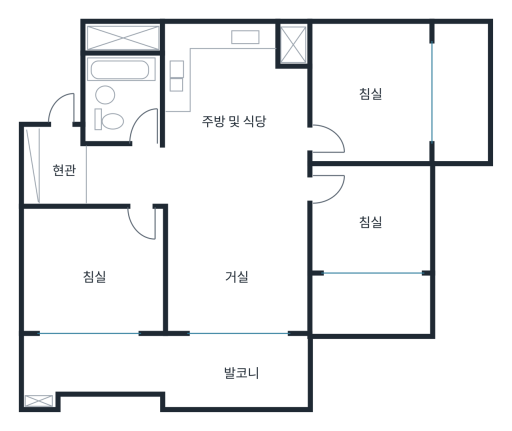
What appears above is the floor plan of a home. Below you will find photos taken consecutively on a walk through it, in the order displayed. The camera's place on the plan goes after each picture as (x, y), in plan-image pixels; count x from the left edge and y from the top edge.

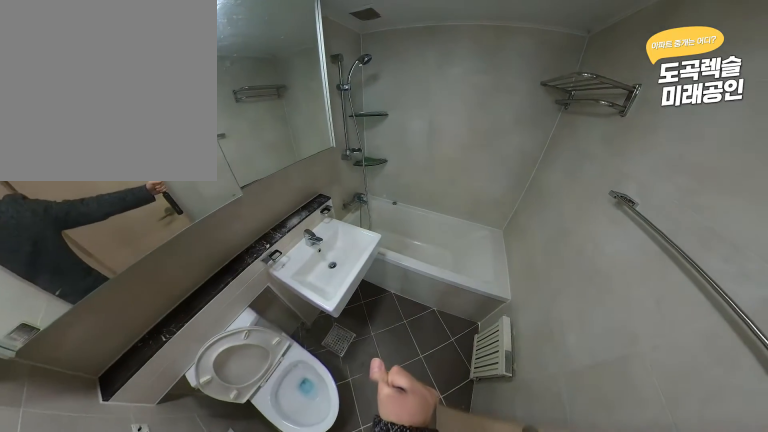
(140, 117)
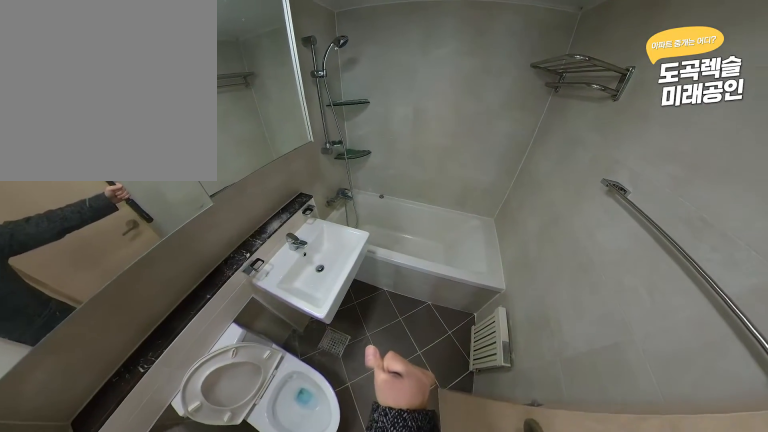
(139, 115)
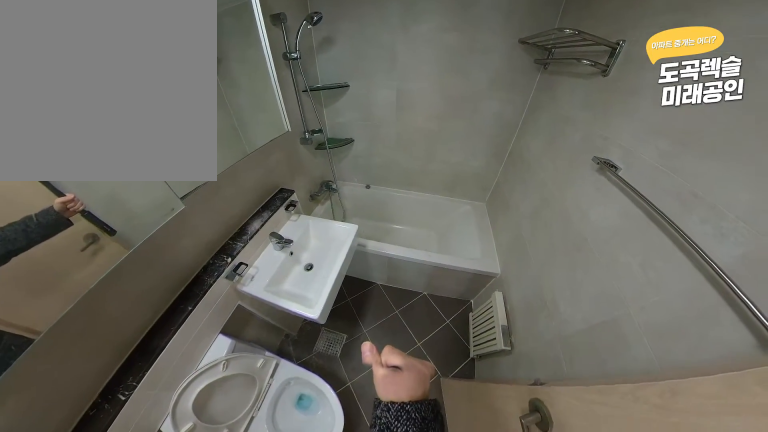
(139, 115)
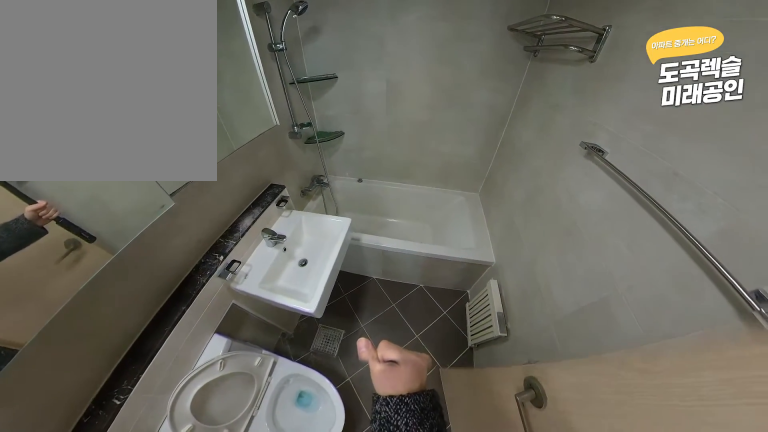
(139, 115)
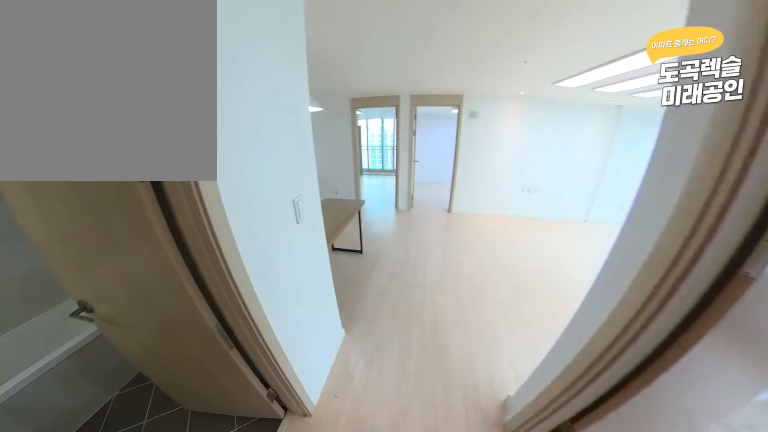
(139, 150)
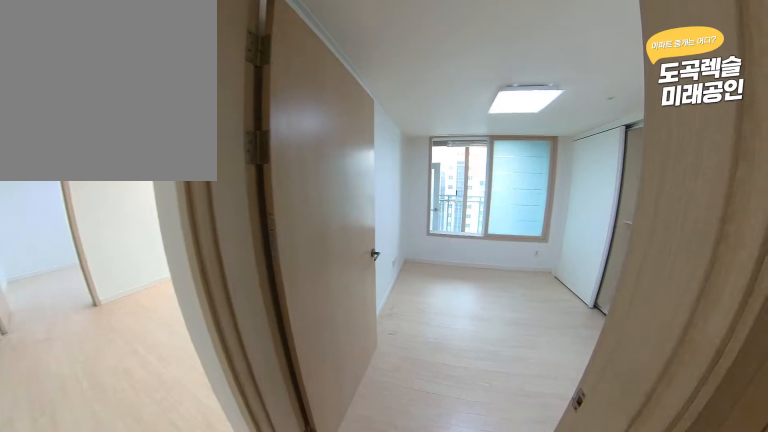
(140, 198)
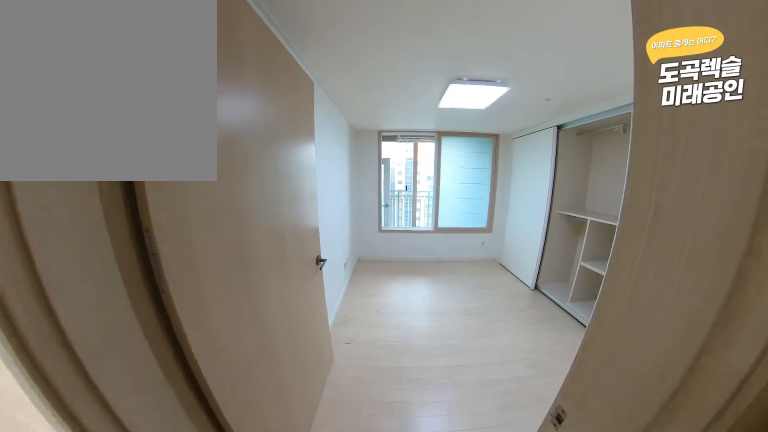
(140, 205)
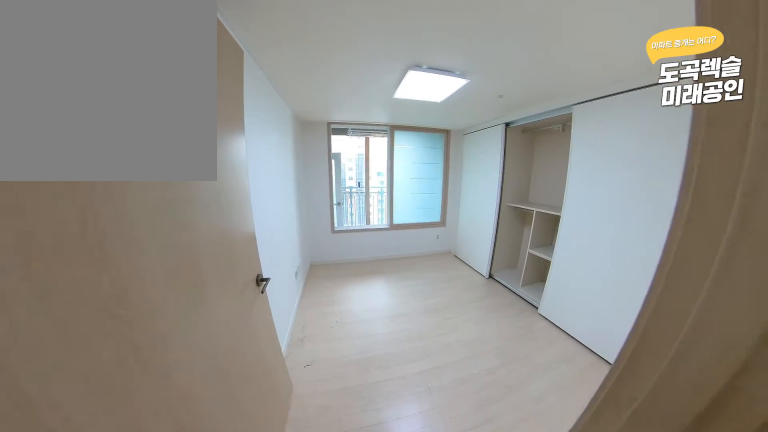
(140, 212)
